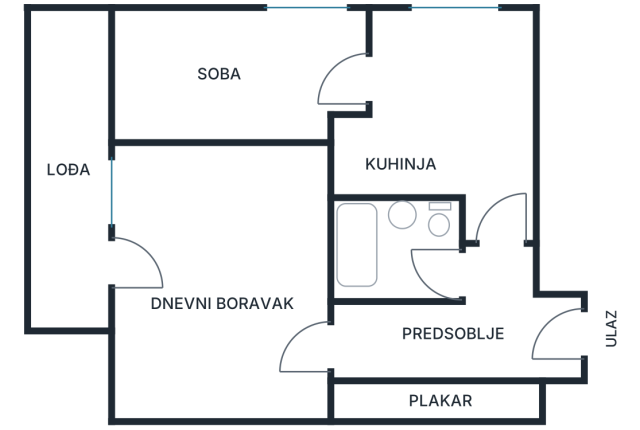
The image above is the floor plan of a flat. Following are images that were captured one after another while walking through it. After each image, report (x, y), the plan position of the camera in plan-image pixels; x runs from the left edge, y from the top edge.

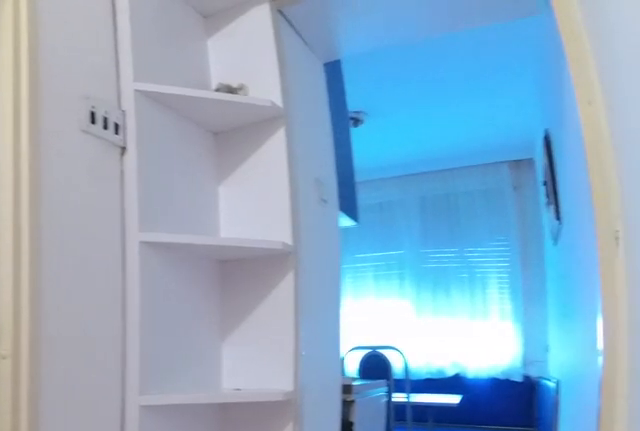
(502, 350)
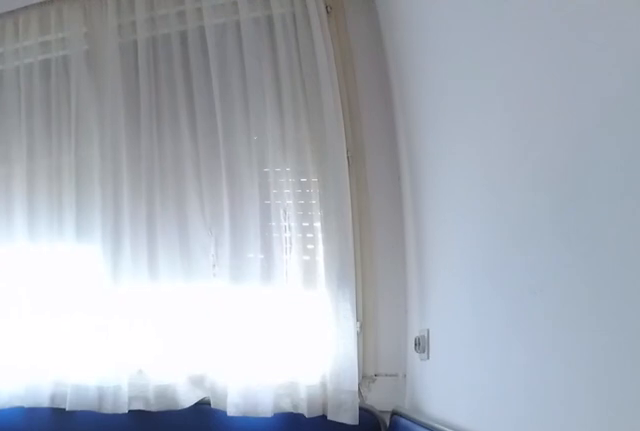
(496, 129)
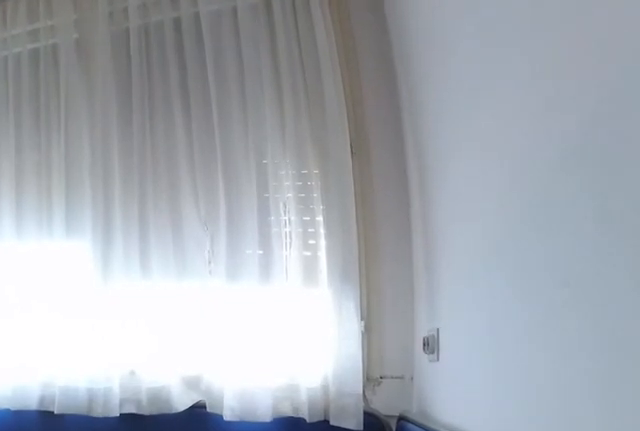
(496, 122)
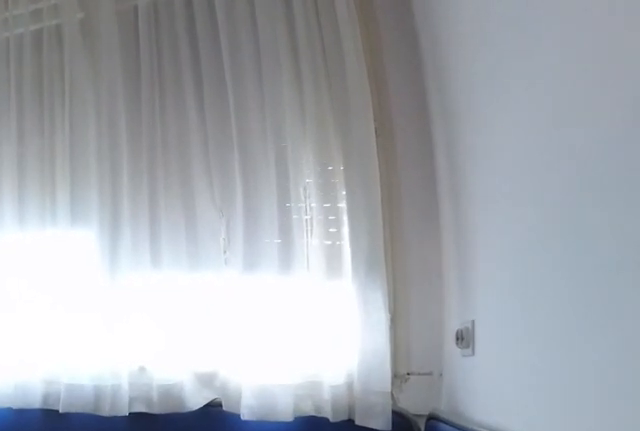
(496, 115)
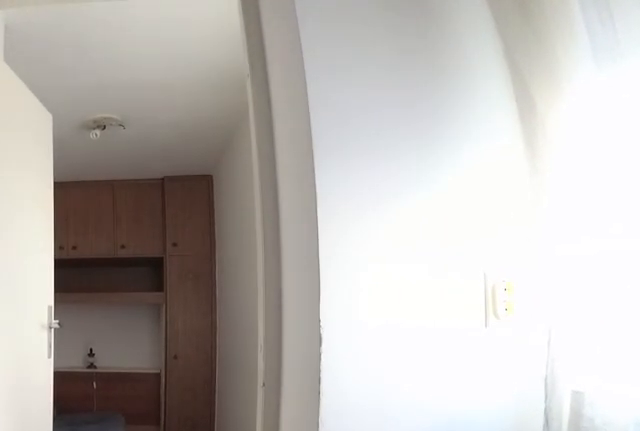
(510, 73)
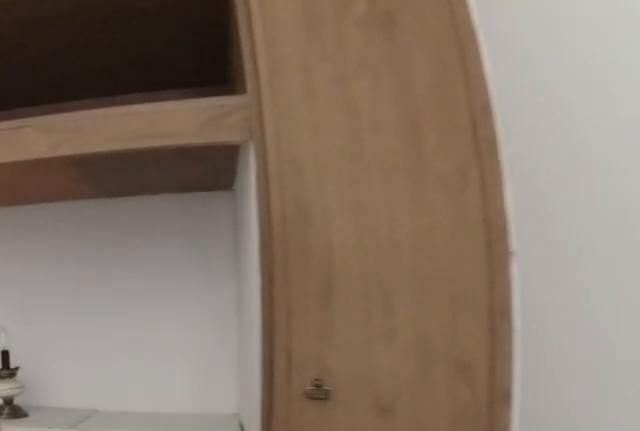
(227, 86)
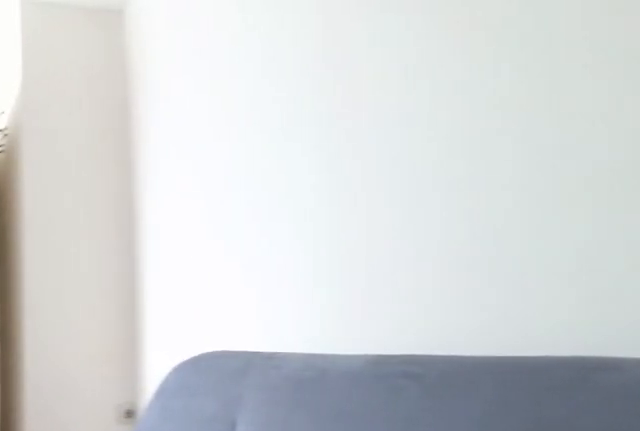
(139, 80)
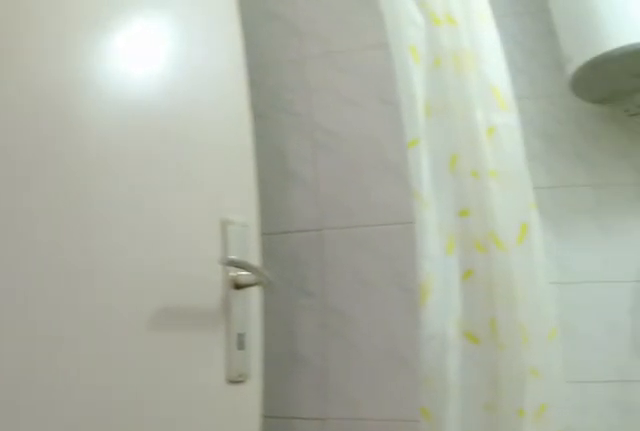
(485, 260)
